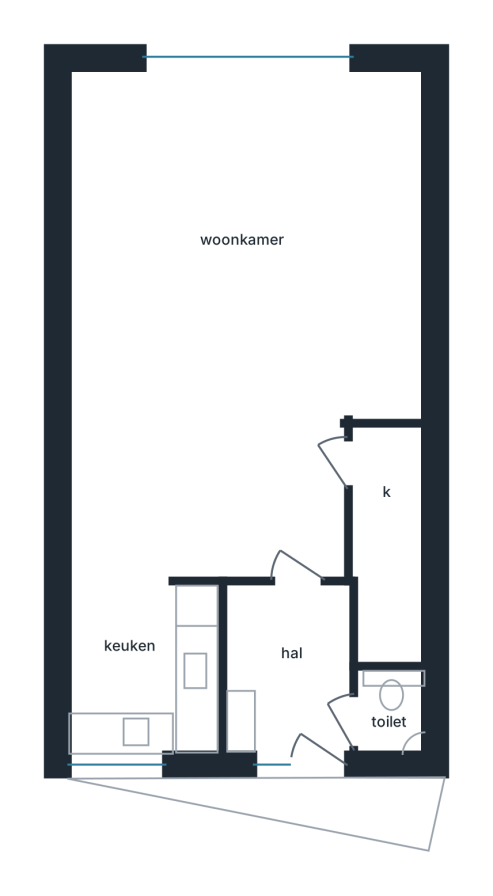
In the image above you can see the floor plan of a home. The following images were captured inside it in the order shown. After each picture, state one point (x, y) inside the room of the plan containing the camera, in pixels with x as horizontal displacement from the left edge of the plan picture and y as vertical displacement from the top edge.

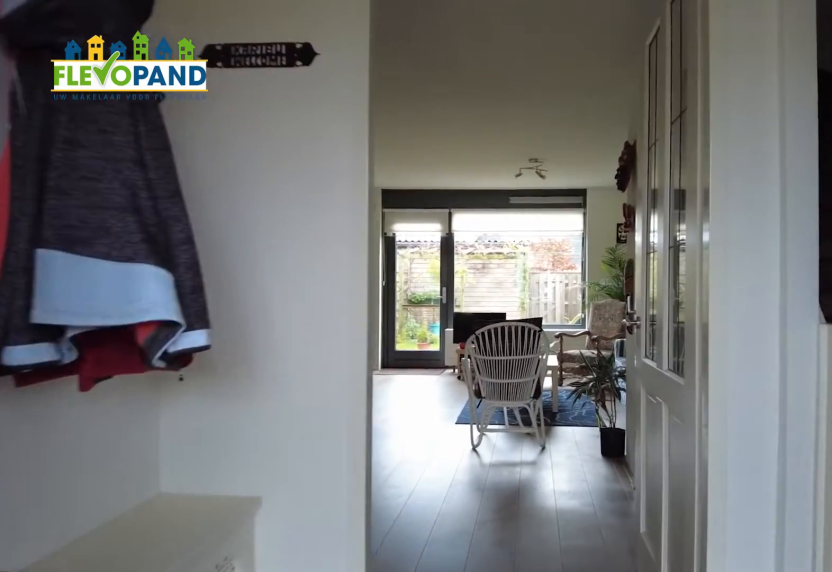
(295, 666)
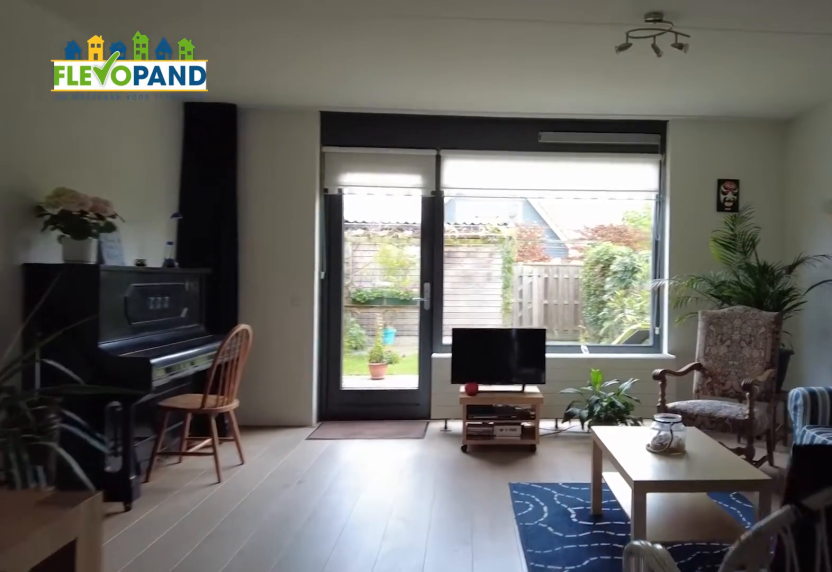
(277, 308)
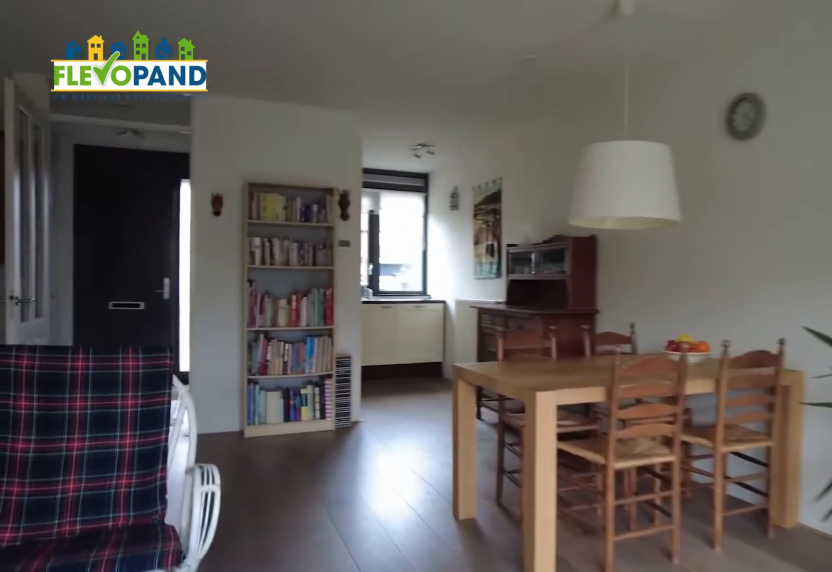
(277, 308)
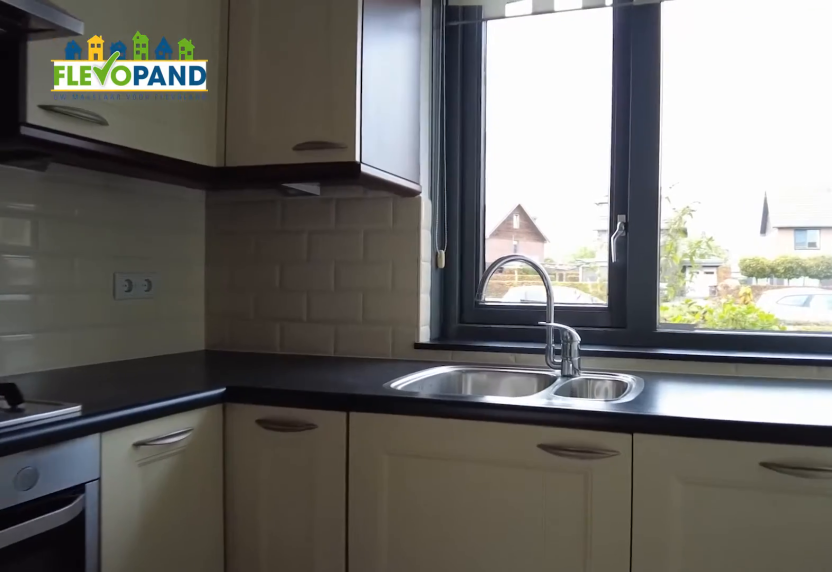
(141, 670)
